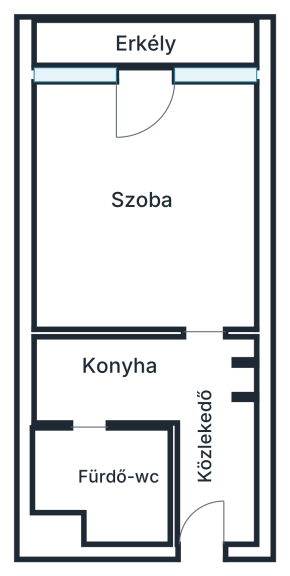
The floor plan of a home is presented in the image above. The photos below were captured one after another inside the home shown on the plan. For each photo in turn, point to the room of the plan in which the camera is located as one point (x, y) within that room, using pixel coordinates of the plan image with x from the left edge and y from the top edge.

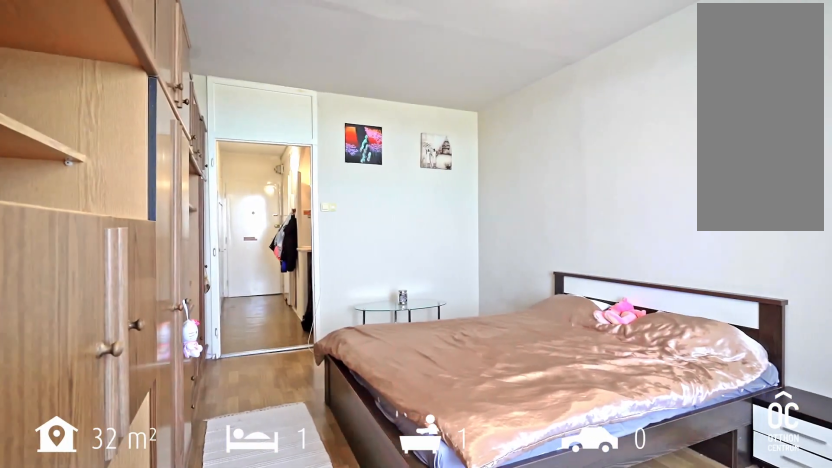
(150, 196)
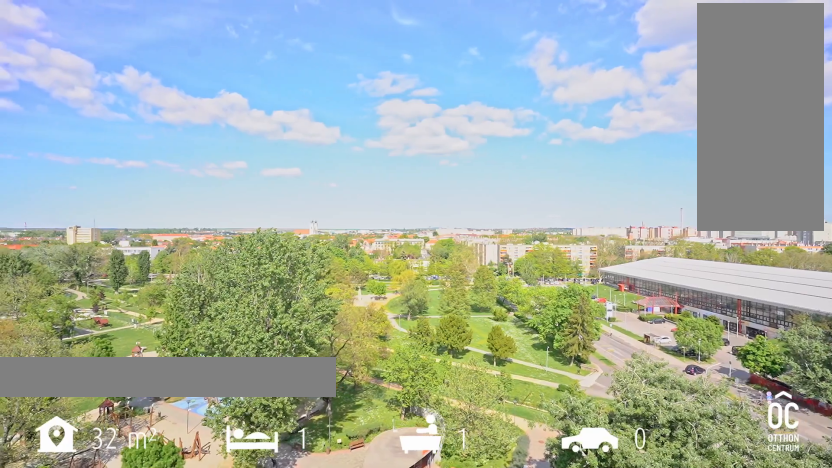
(146, 45)
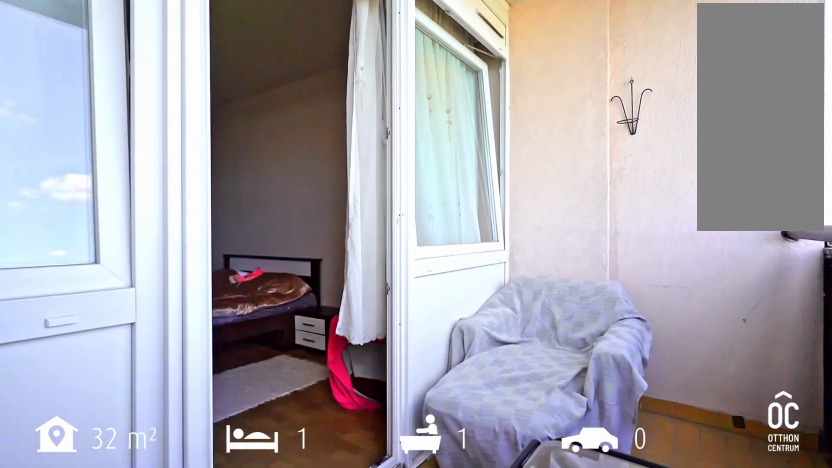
(146, 45)
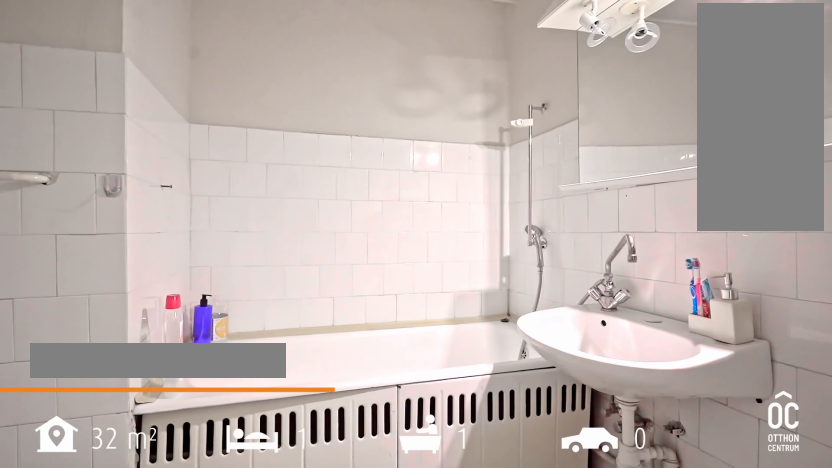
(105, 489)
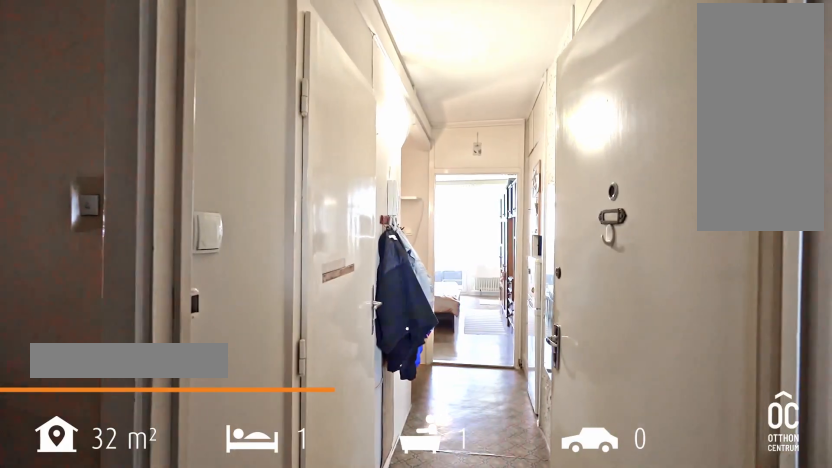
(209, 448)
